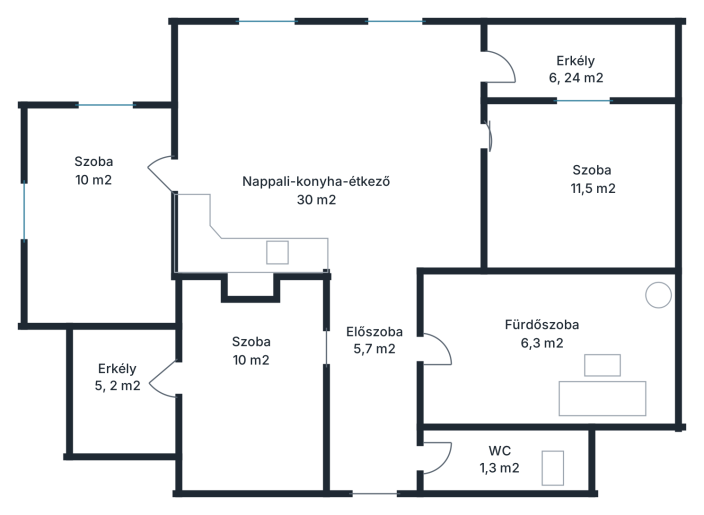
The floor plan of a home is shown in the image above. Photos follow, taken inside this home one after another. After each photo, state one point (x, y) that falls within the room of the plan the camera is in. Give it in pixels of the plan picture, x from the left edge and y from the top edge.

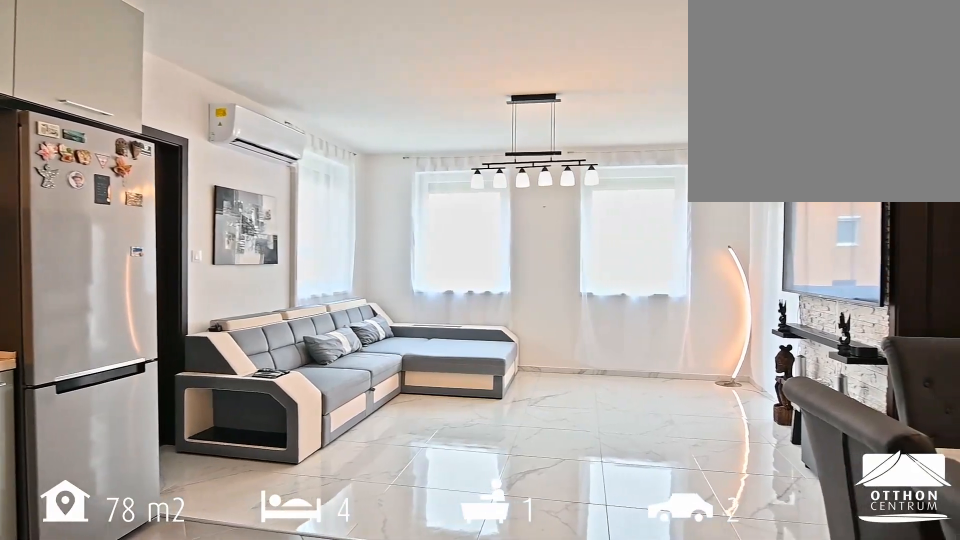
(376, 271)
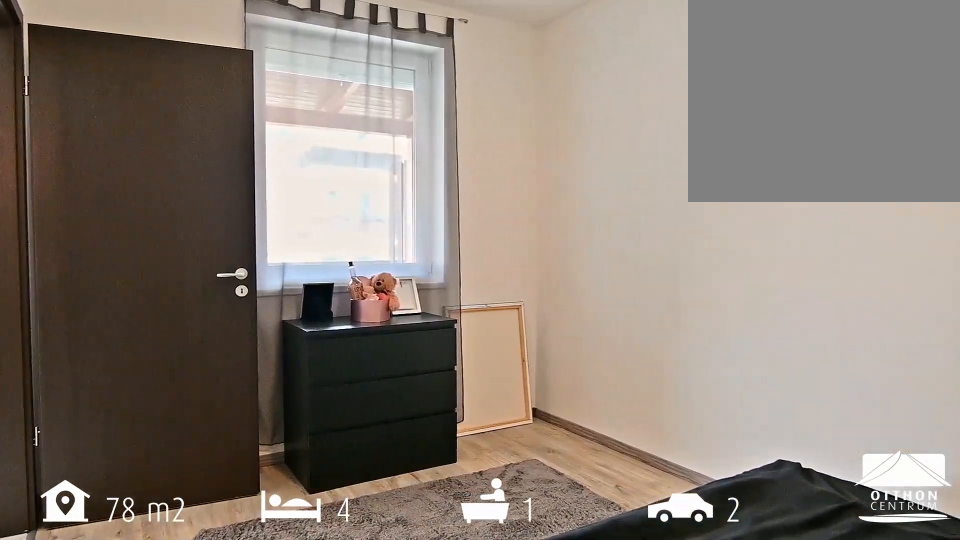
(579, 195)
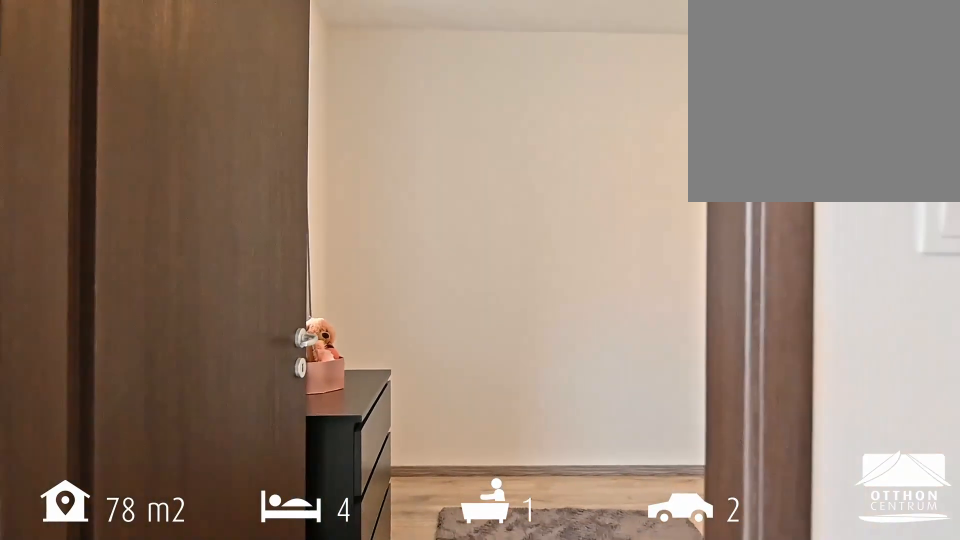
(579, 195)
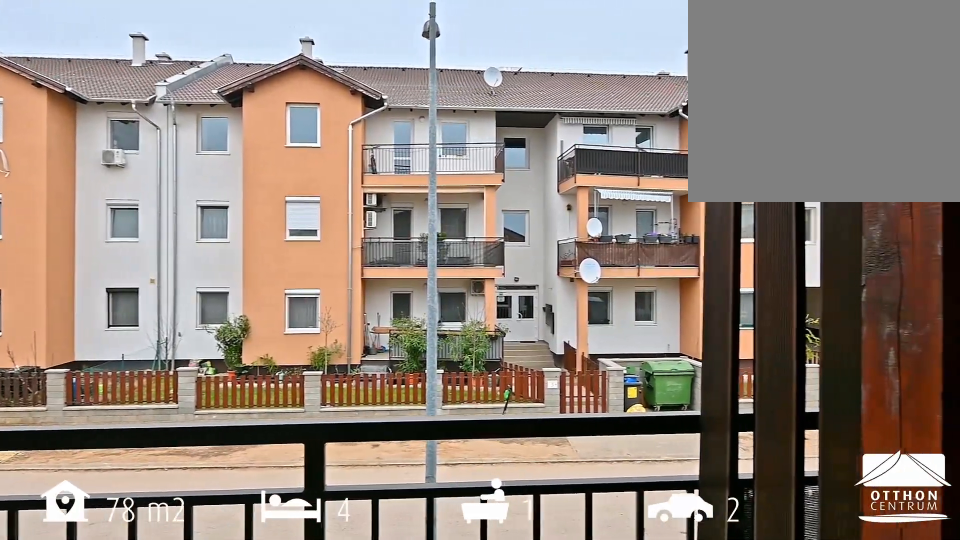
(578, 69)
